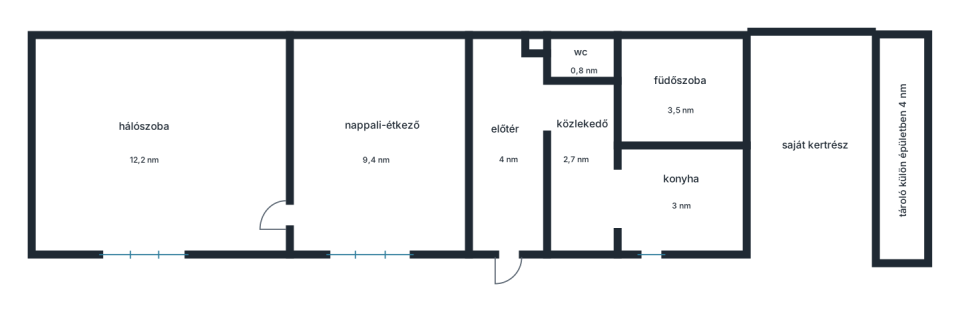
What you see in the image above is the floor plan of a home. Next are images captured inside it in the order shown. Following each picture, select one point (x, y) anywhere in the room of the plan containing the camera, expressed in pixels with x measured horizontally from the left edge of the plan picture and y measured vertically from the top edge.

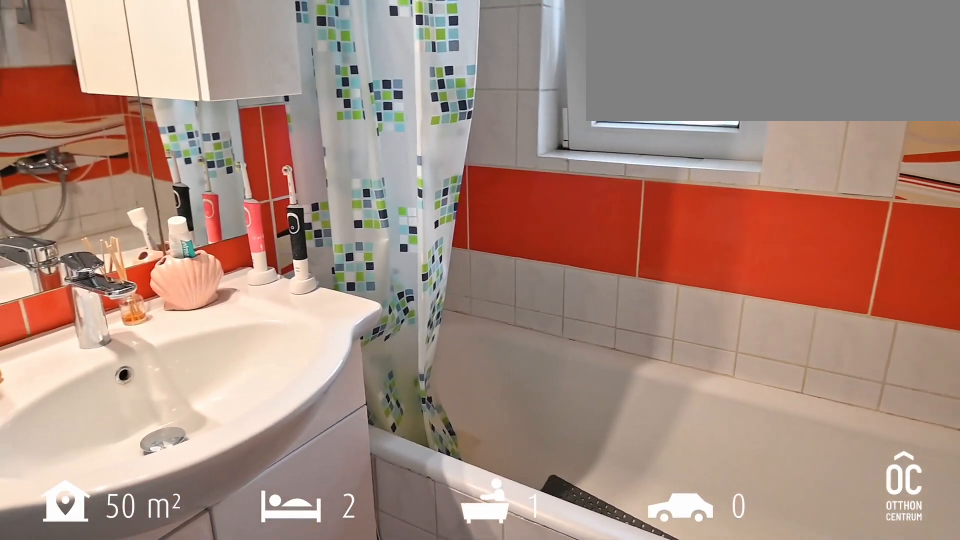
(681, 91)
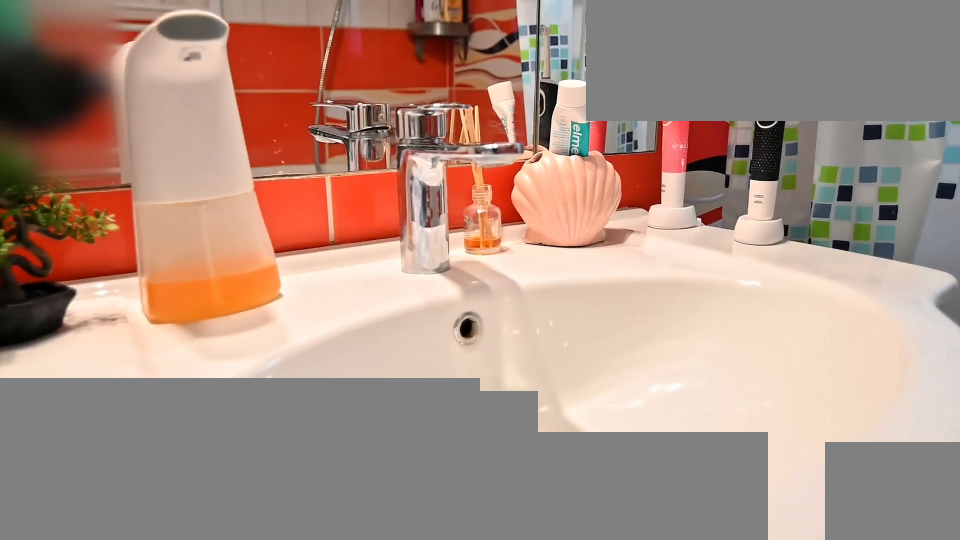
(681, 91)
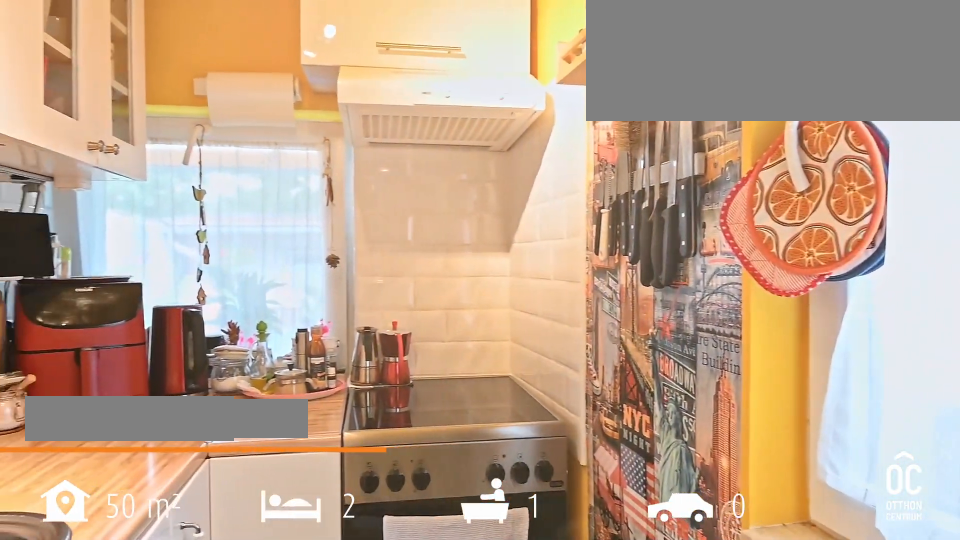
(683, 200)
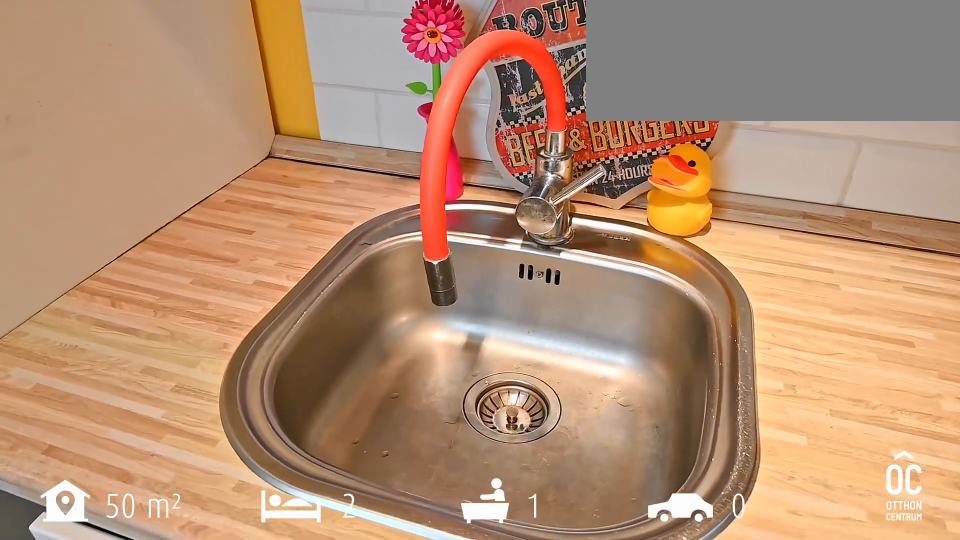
(683, 200)
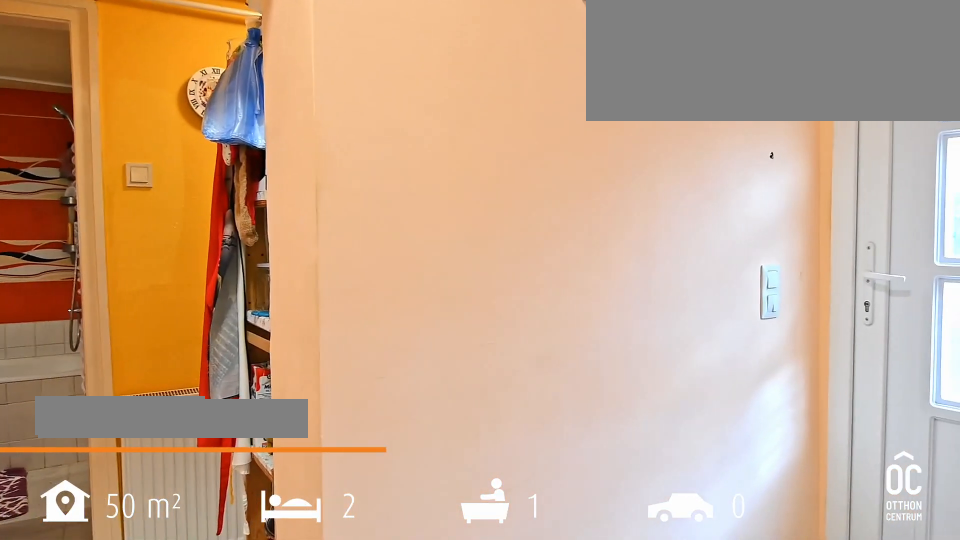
(506, 155)
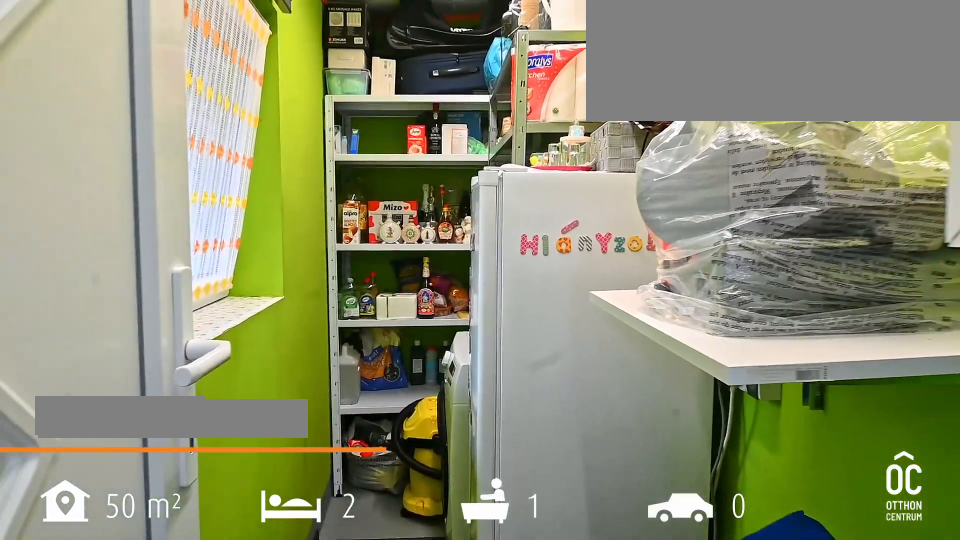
(900, 153)
